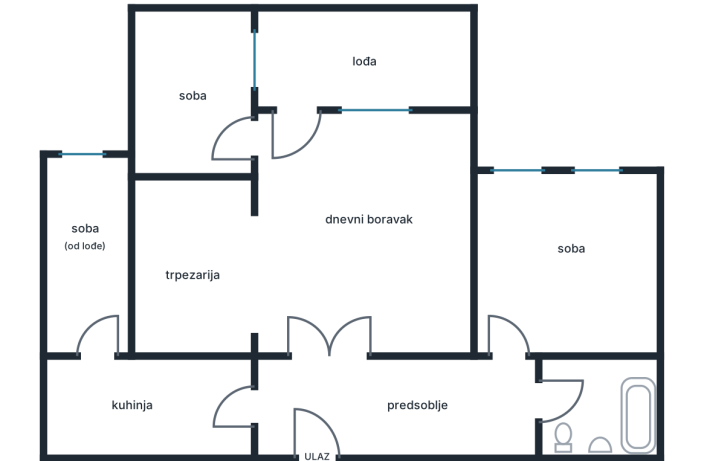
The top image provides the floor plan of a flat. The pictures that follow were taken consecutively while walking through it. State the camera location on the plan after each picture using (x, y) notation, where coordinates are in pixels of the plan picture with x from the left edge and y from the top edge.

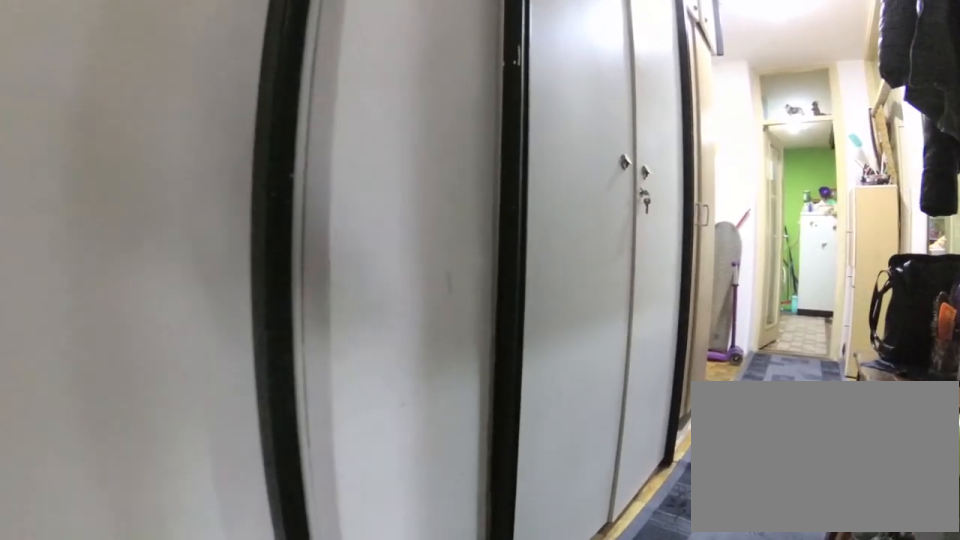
(539, 398)
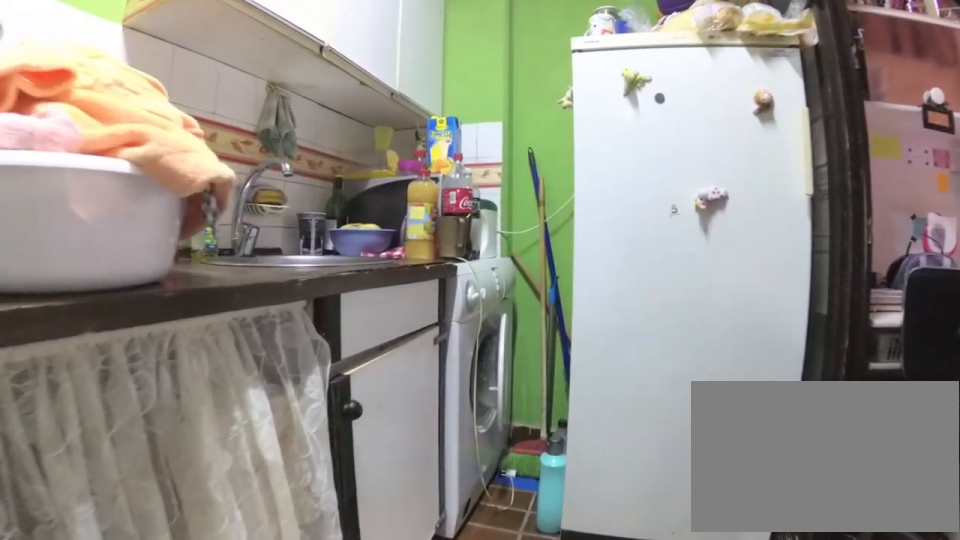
(156, 404)
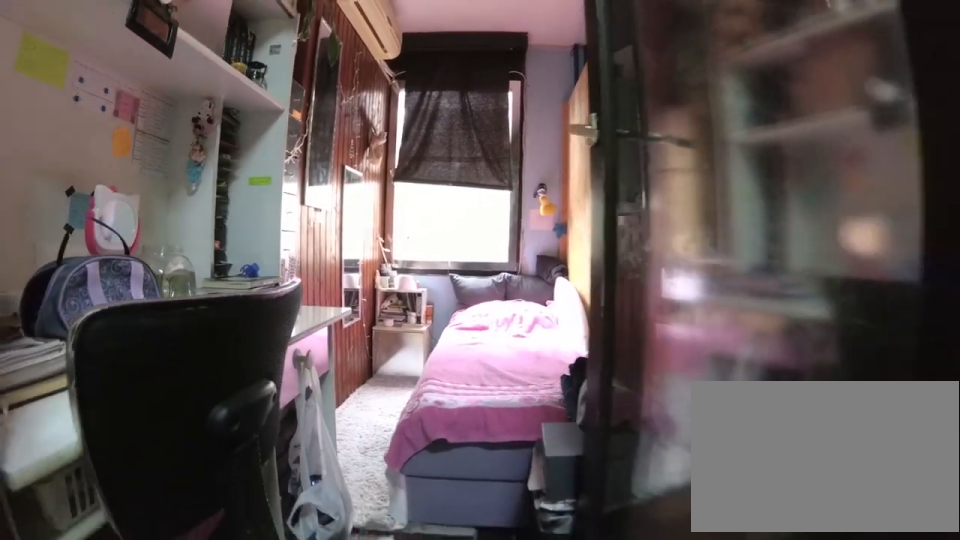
(94, 399)
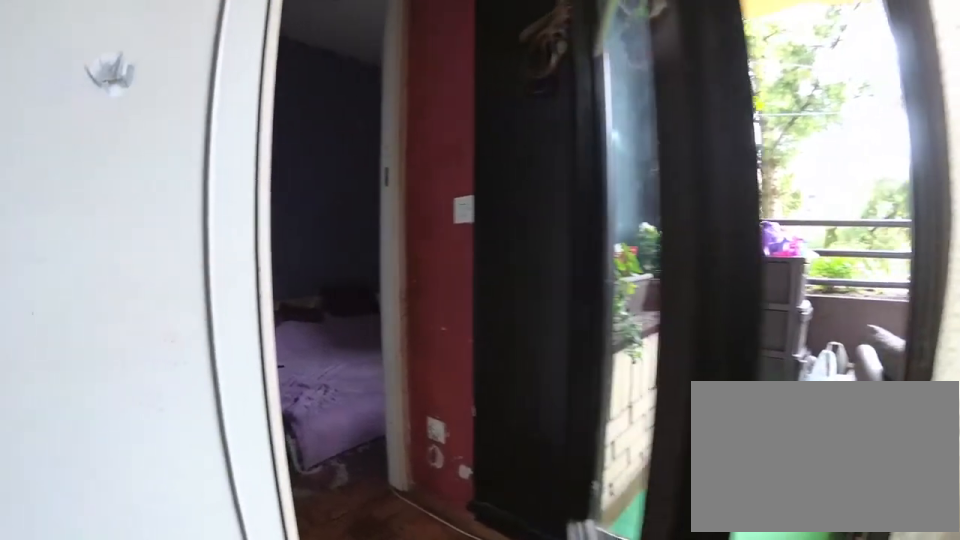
(312, 180)
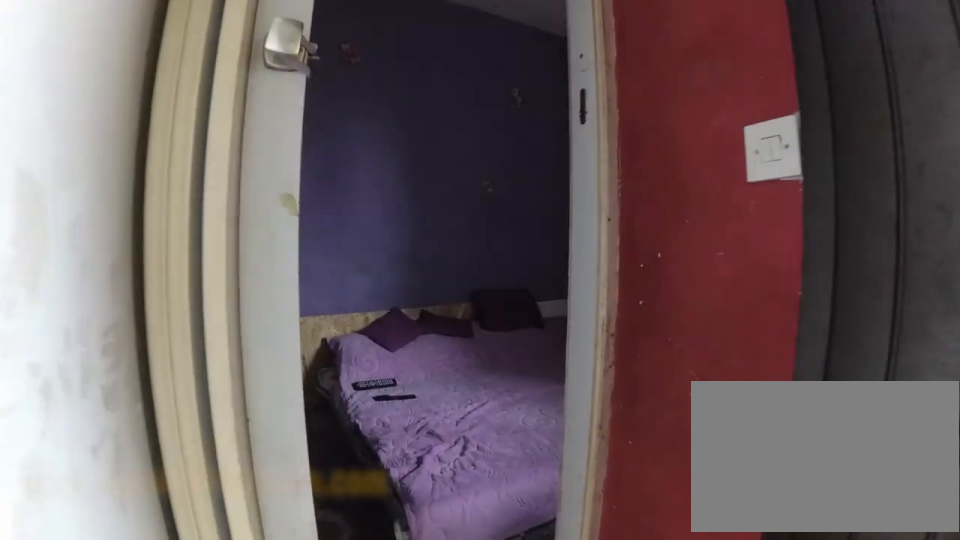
(299, 166)
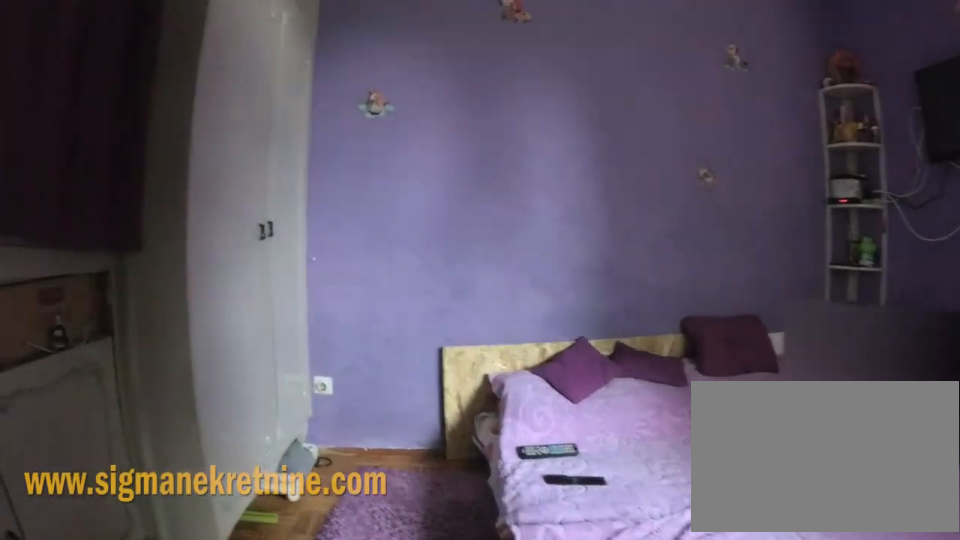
(277, 160)
